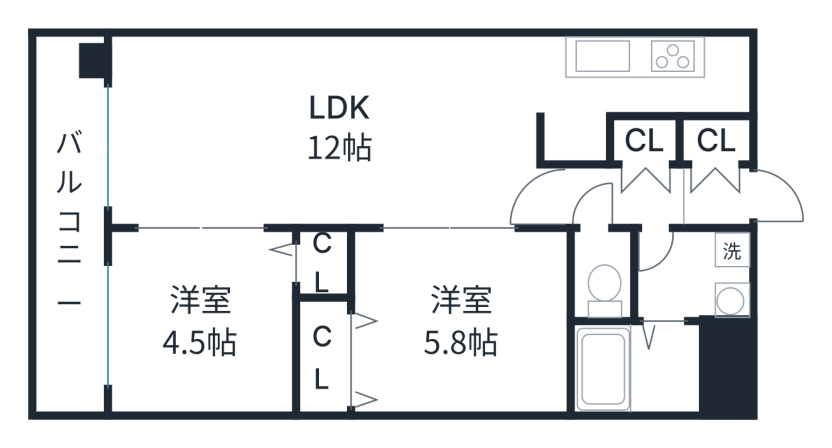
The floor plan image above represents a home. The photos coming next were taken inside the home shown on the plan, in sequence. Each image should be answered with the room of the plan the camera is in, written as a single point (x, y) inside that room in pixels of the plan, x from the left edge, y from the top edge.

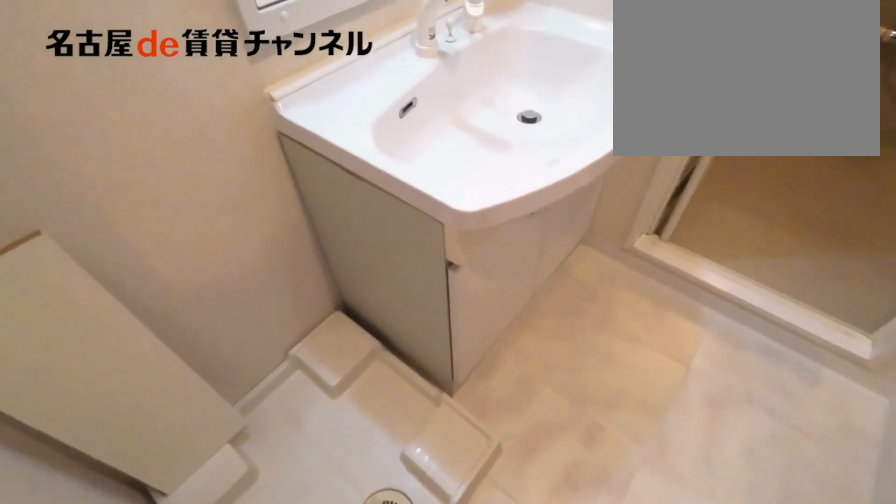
(694, 275)
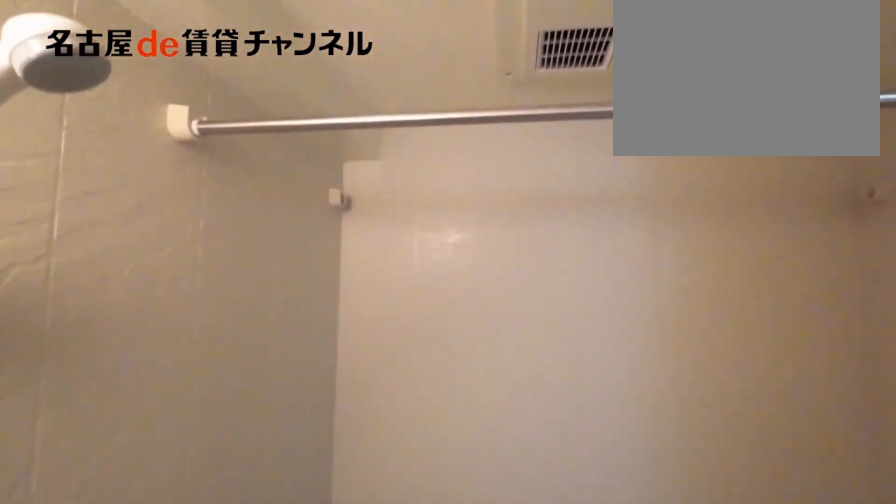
(634, 366)
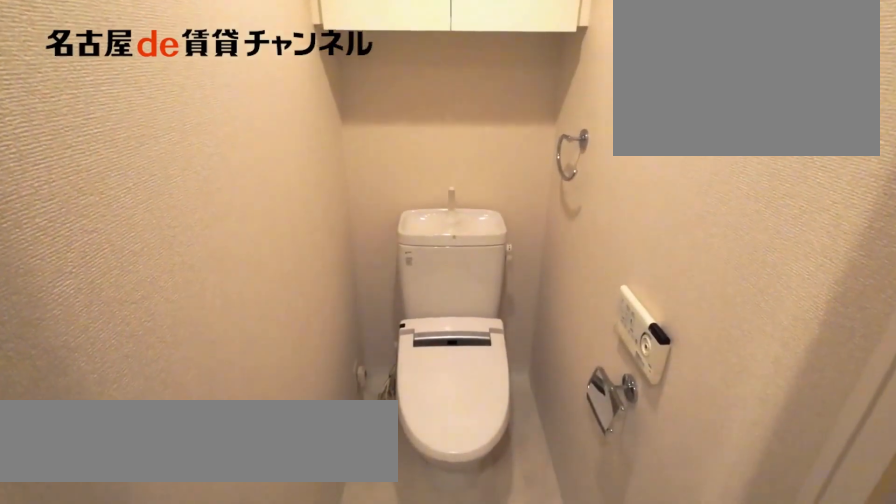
(602, 274)
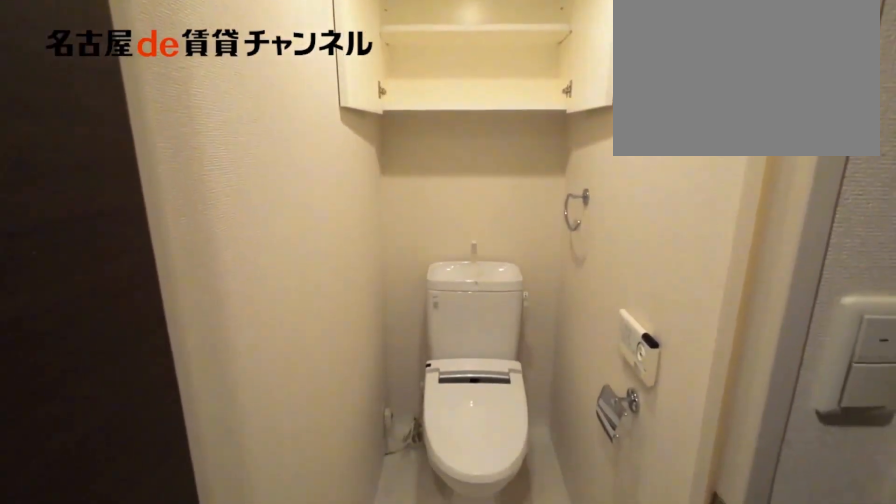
(602, 274)
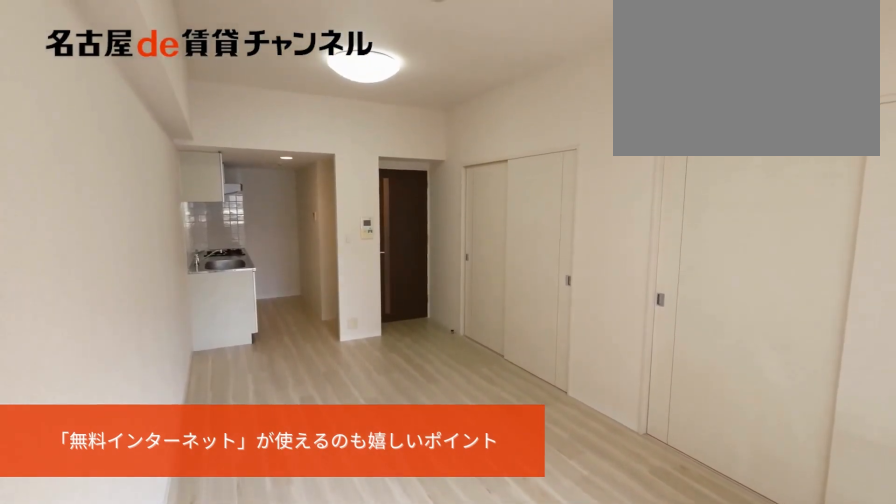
(335, 130)
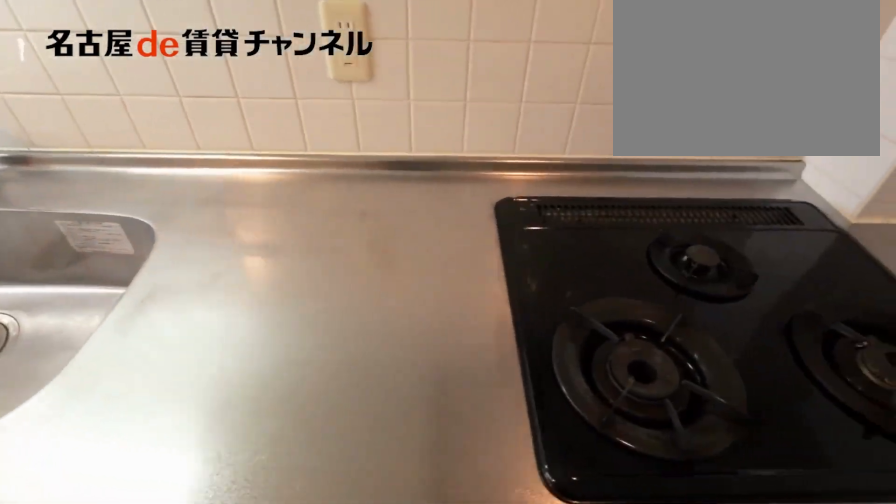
(646, 75)
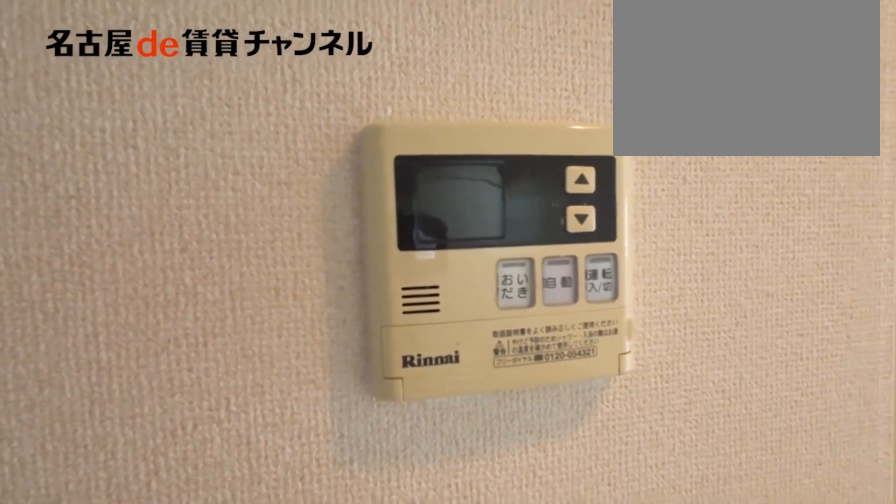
(646, 75)
